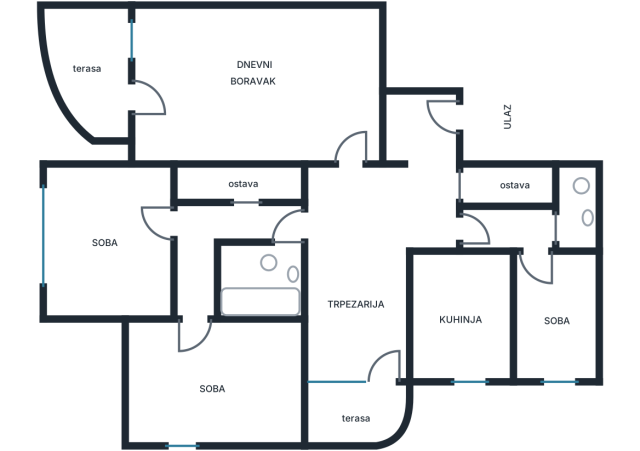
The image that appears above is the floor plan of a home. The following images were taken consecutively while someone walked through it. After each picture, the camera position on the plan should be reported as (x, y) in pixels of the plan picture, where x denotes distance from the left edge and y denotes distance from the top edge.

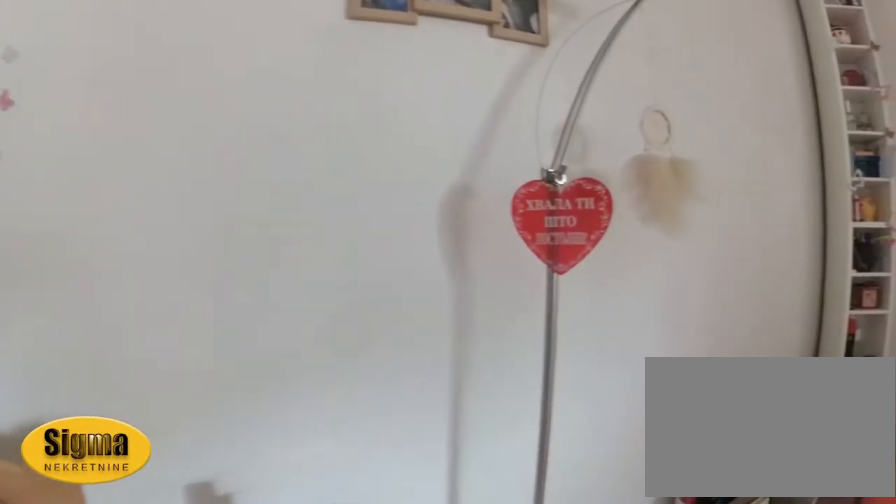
(120, 267)
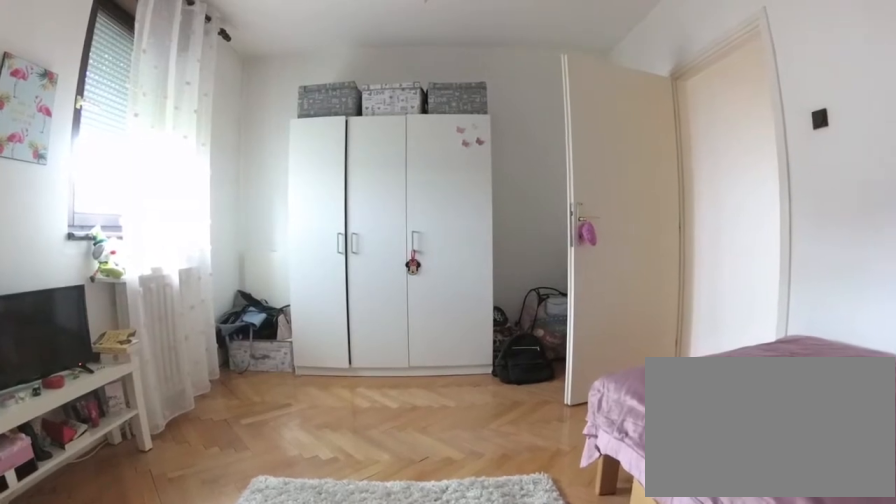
(120, 306)
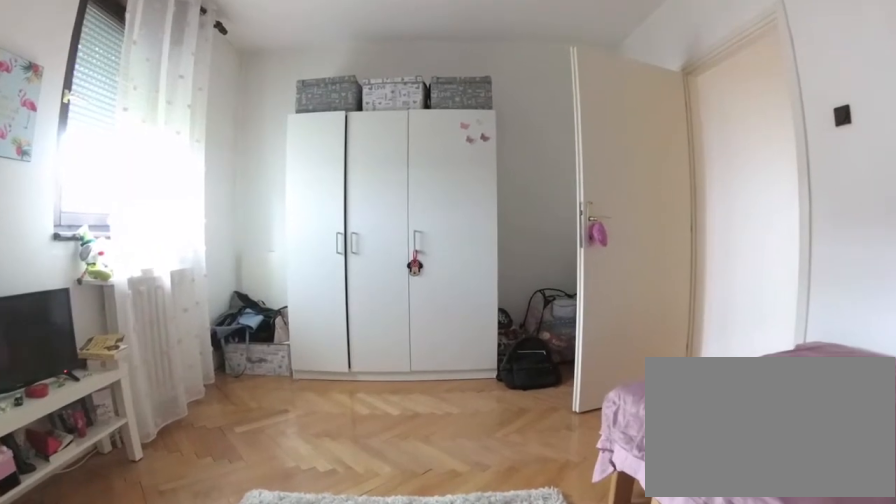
(119, 302)
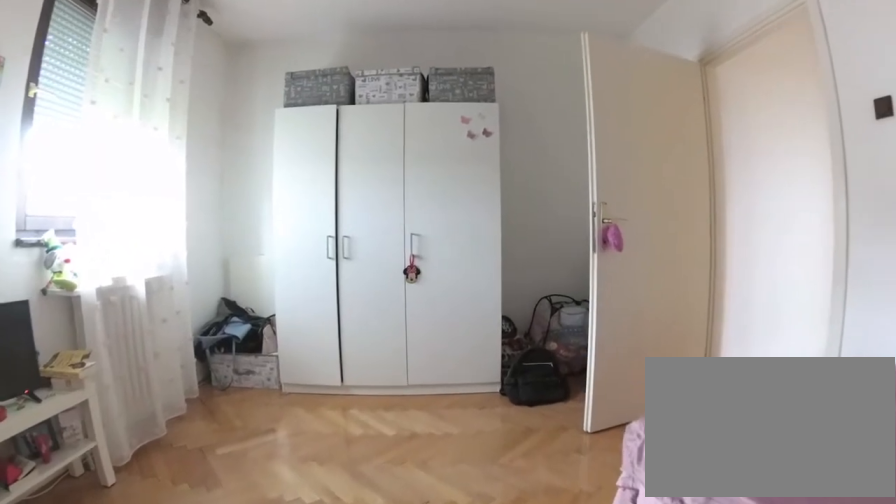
(119, 296)
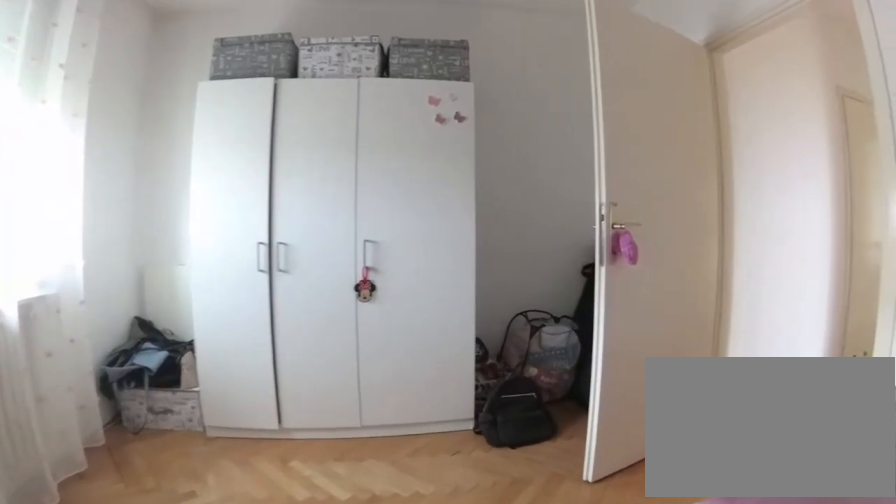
(119, 279)
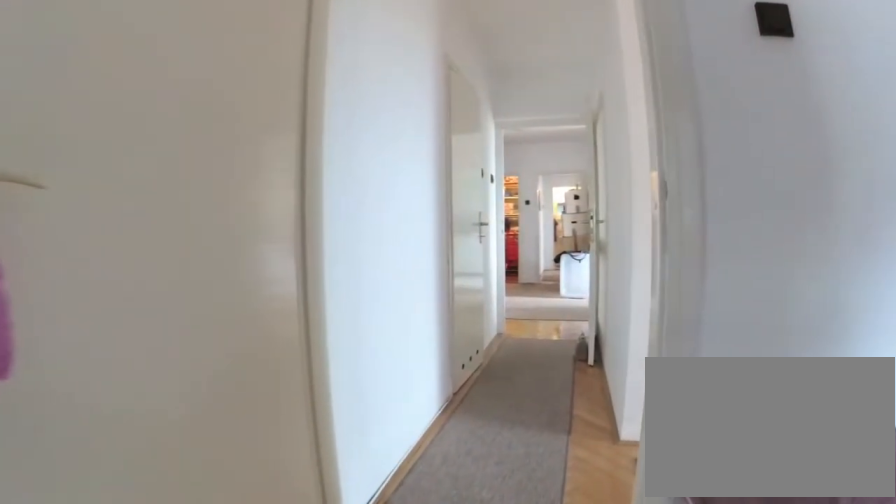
(114, 240)
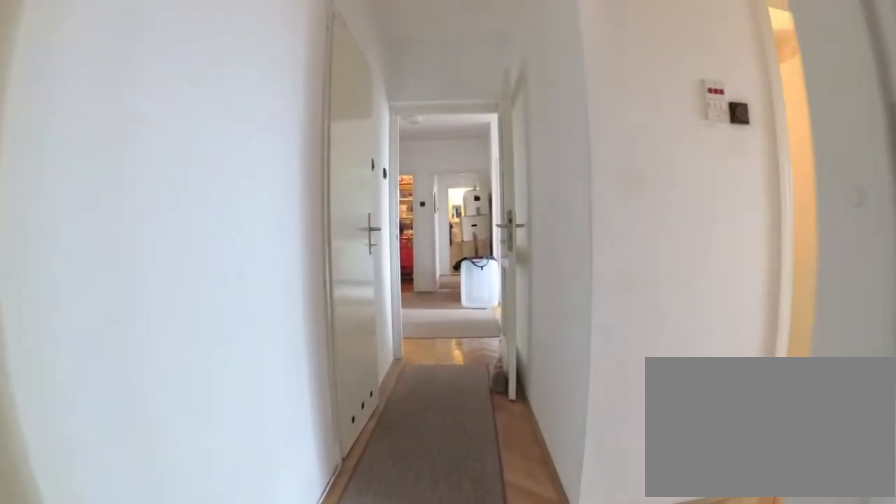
(124, 225)
